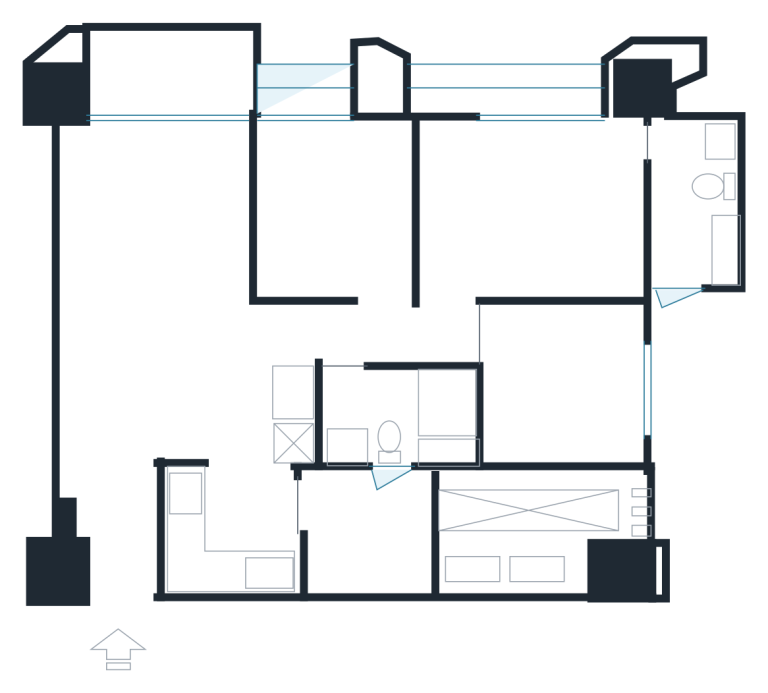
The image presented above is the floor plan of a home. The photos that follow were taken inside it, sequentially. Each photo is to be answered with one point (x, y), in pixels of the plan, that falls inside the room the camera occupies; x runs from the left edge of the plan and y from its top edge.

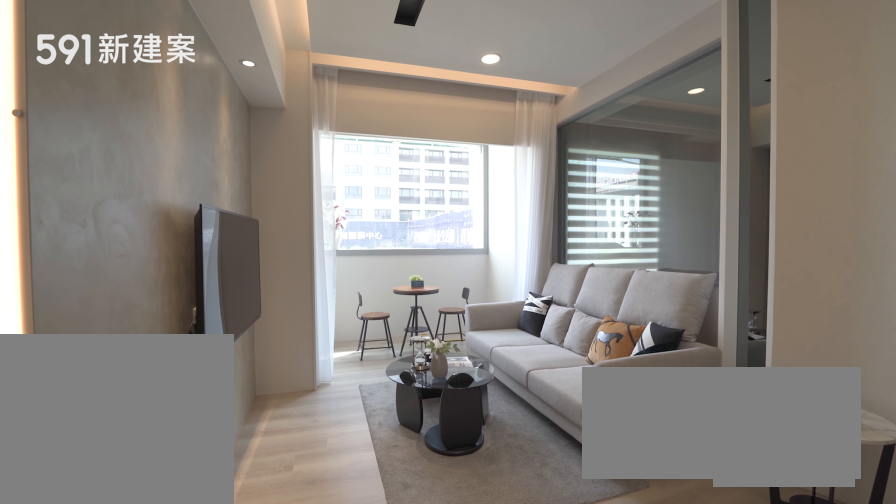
(153, 245)
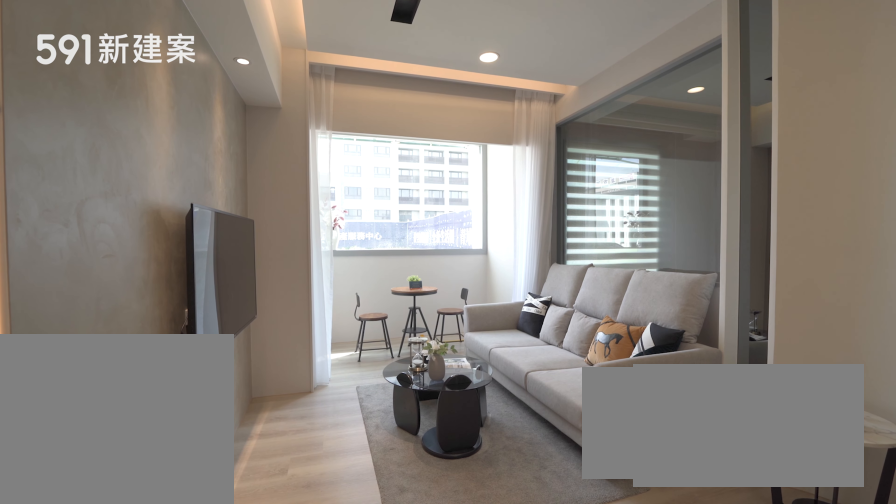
(153, 245)
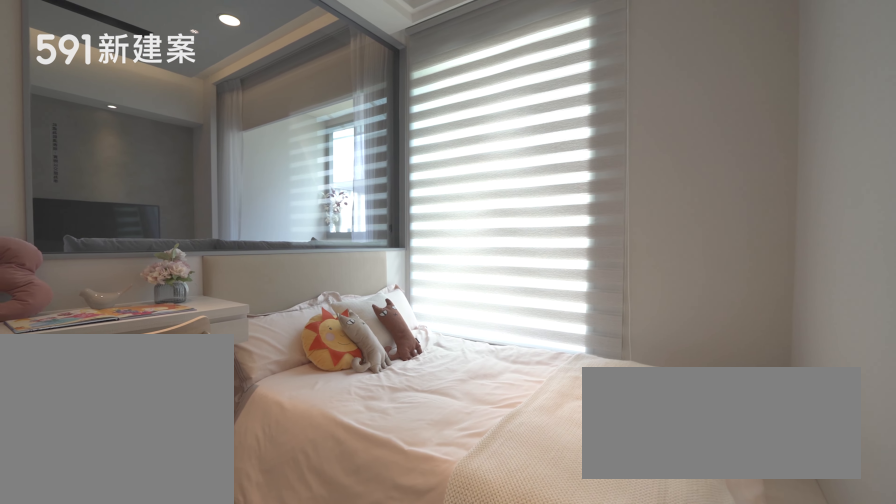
(332, 206)
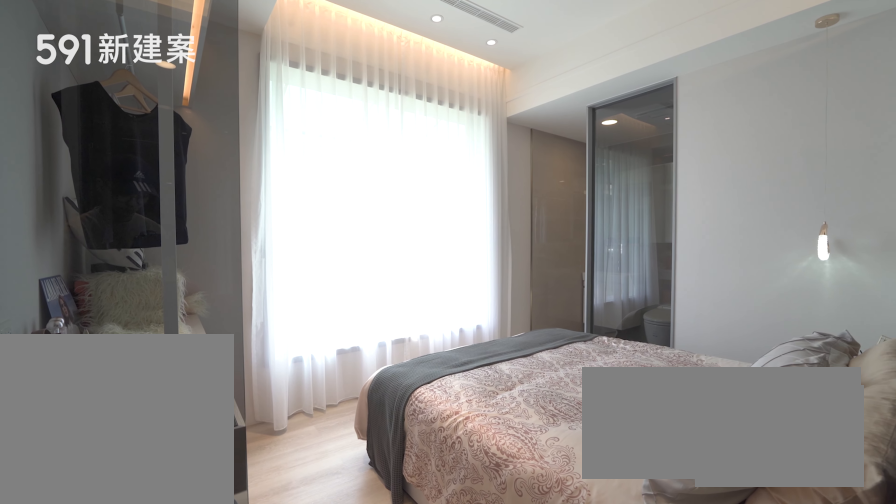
(533, 207)
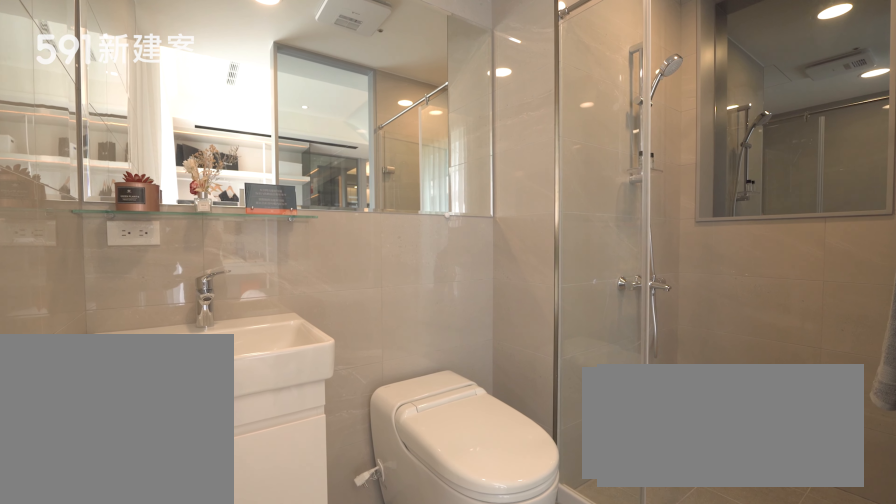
(689, 204)
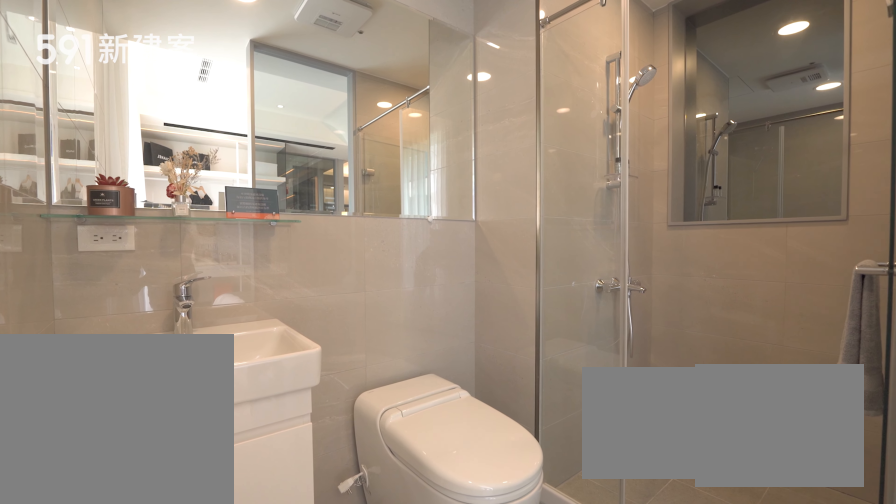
(689, 204)
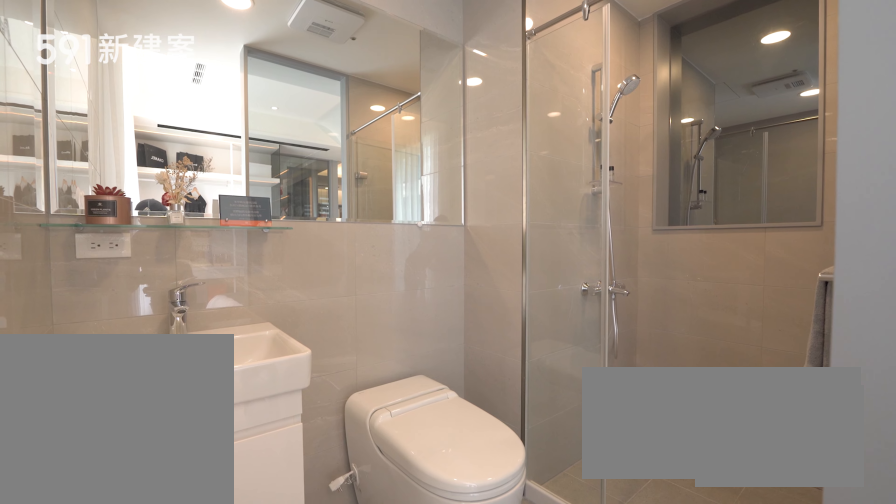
(689, 204)
